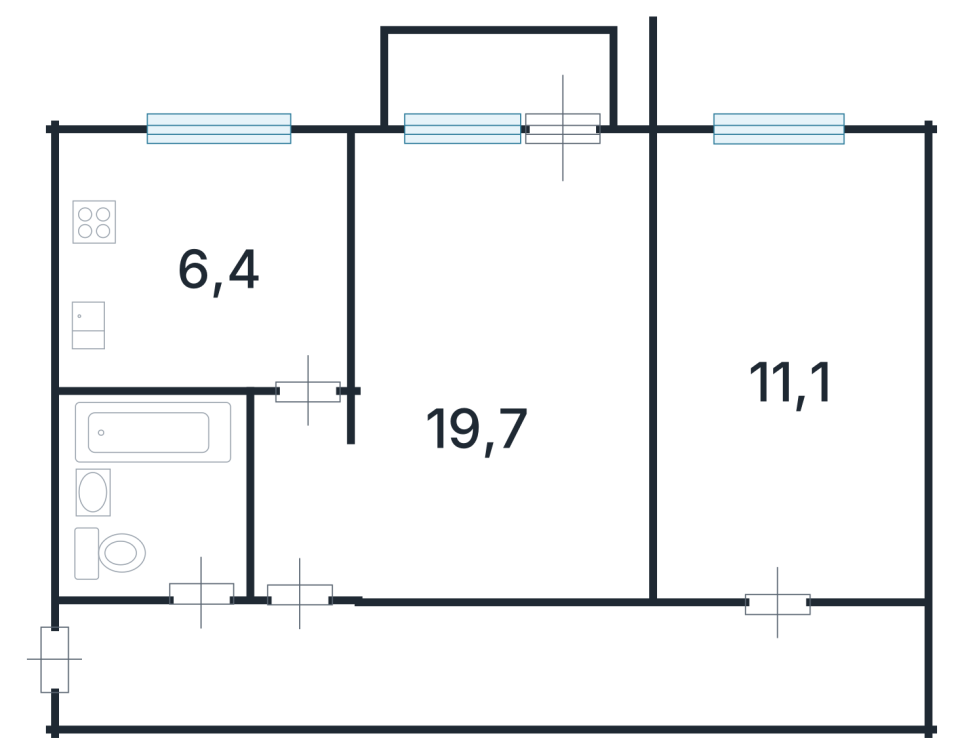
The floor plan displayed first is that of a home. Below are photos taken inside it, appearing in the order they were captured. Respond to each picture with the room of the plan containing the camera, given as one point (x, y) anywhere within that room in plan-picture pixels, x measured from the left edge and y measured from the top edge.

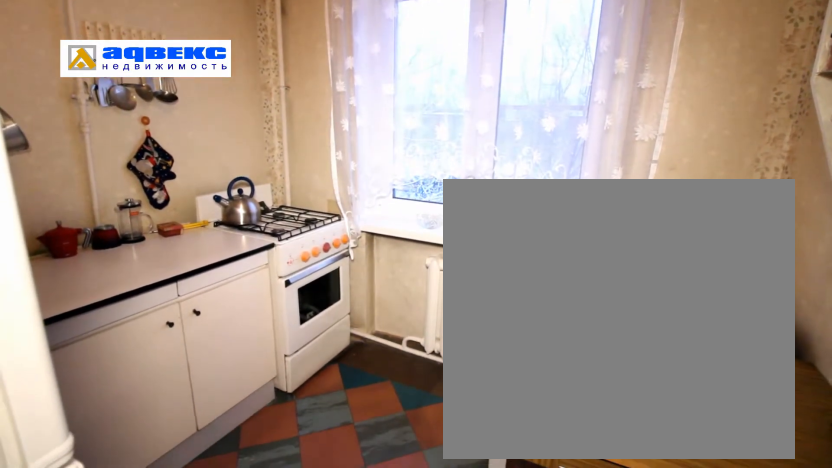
(148, 316)
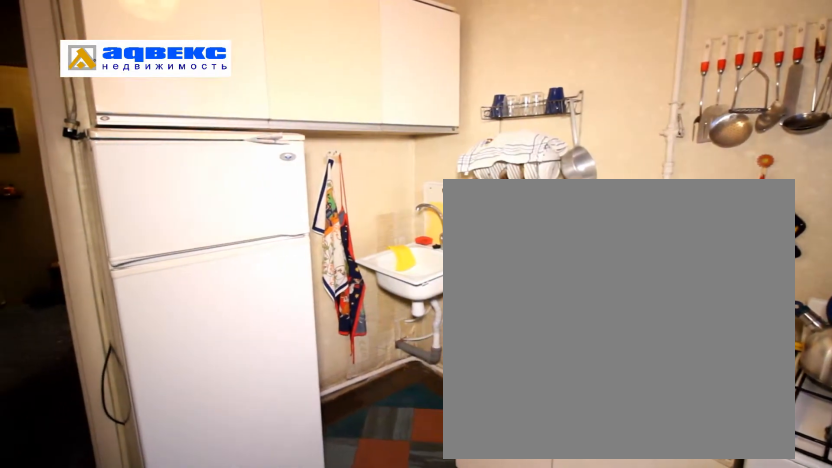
(148, 316)
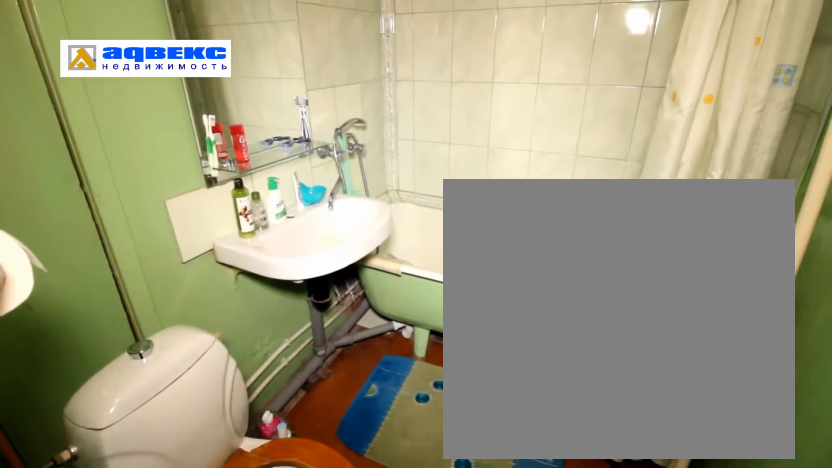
(165, 564)
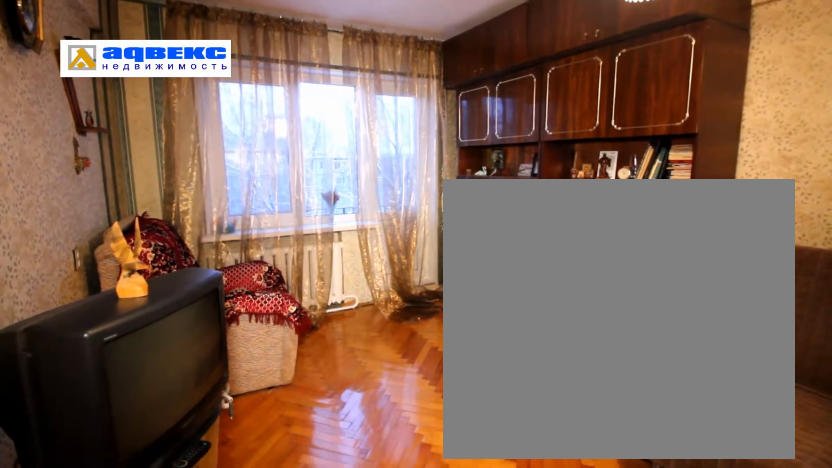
(598, 463)
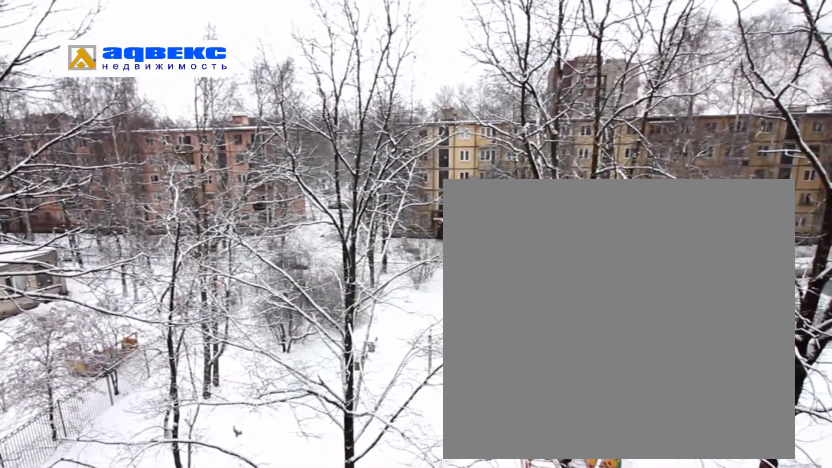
(598, 463)
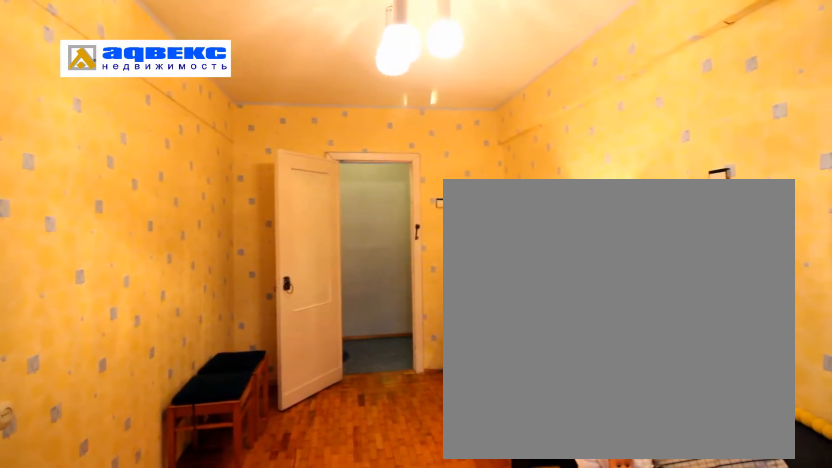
(868, 422)
